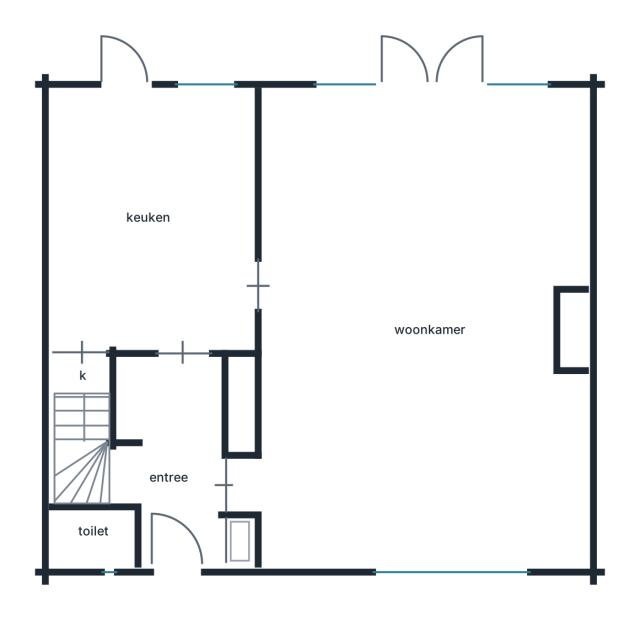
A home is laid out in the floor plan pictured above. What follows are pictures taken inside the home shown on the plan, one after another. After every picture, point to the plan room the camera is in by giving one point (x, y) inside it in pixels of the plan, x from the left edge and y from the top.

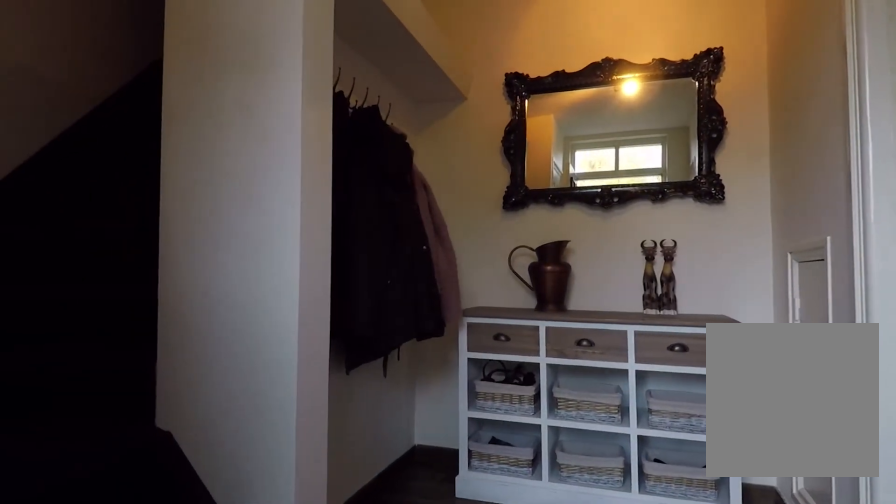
(172, 459)
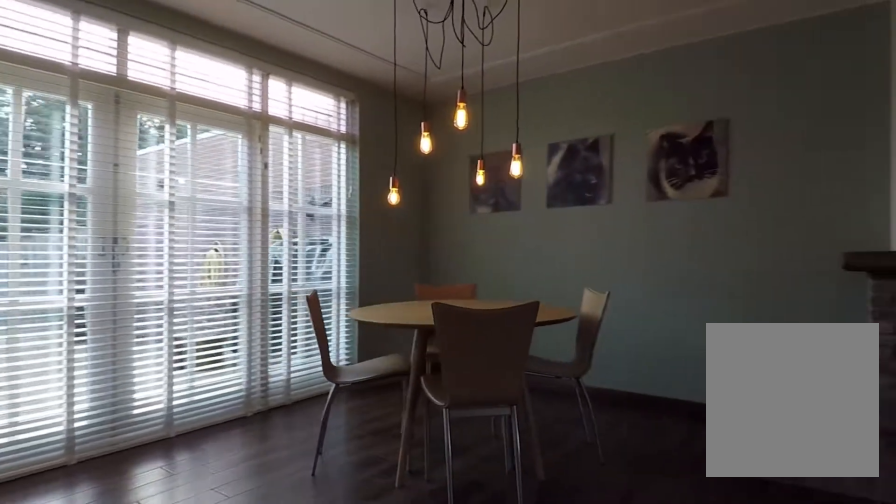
(425, 150)
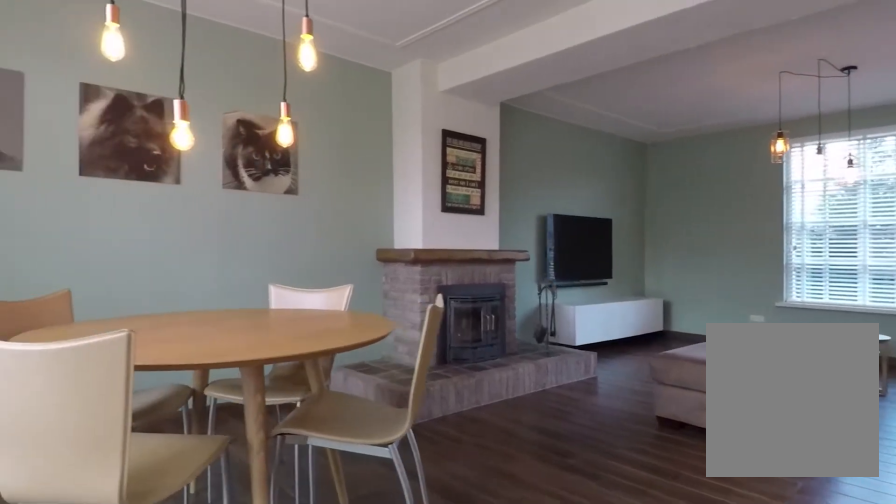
(425, 150)
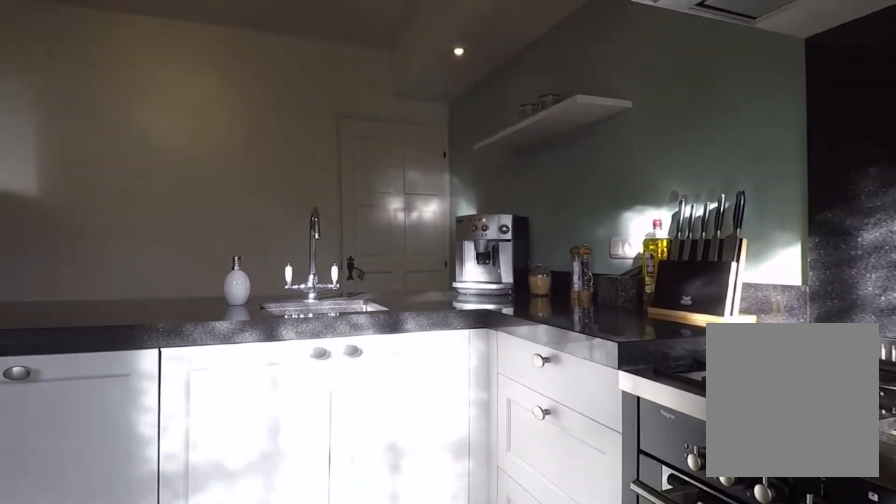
(155, 189)
